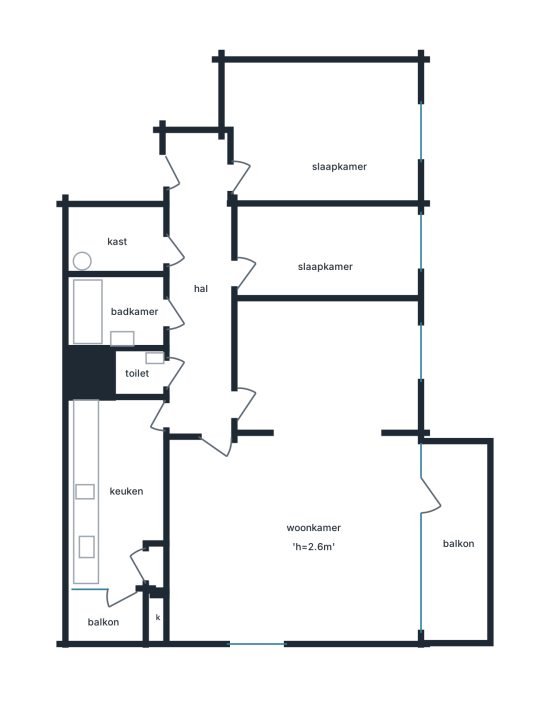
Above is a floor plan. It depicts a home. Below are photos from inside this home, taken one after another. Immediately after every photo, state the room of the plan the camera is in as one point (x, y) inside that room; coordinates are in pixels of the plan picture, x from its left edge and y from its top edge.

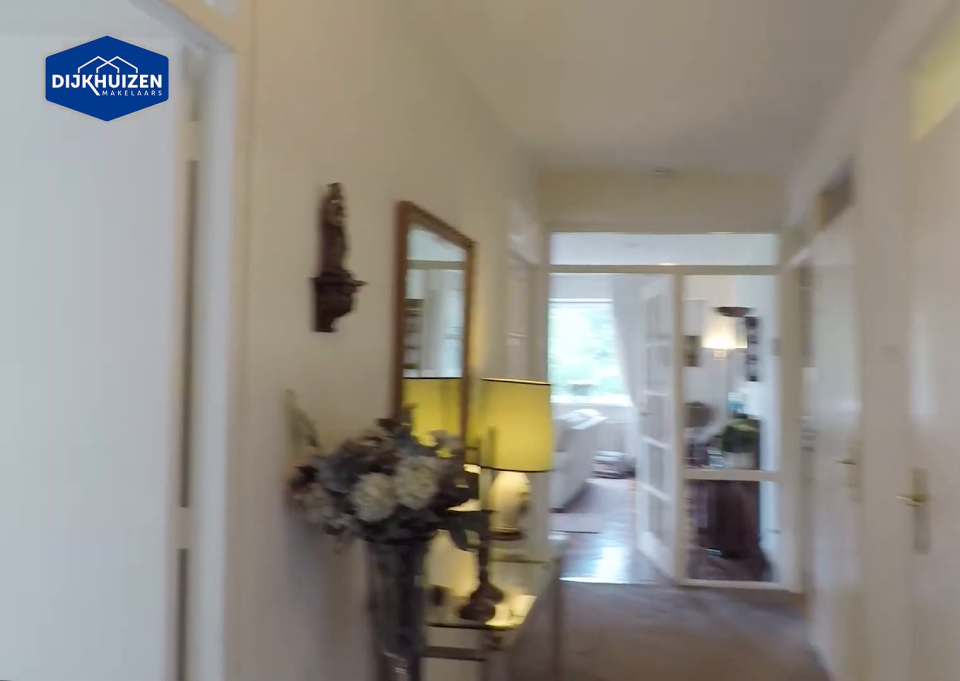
(200, 289)
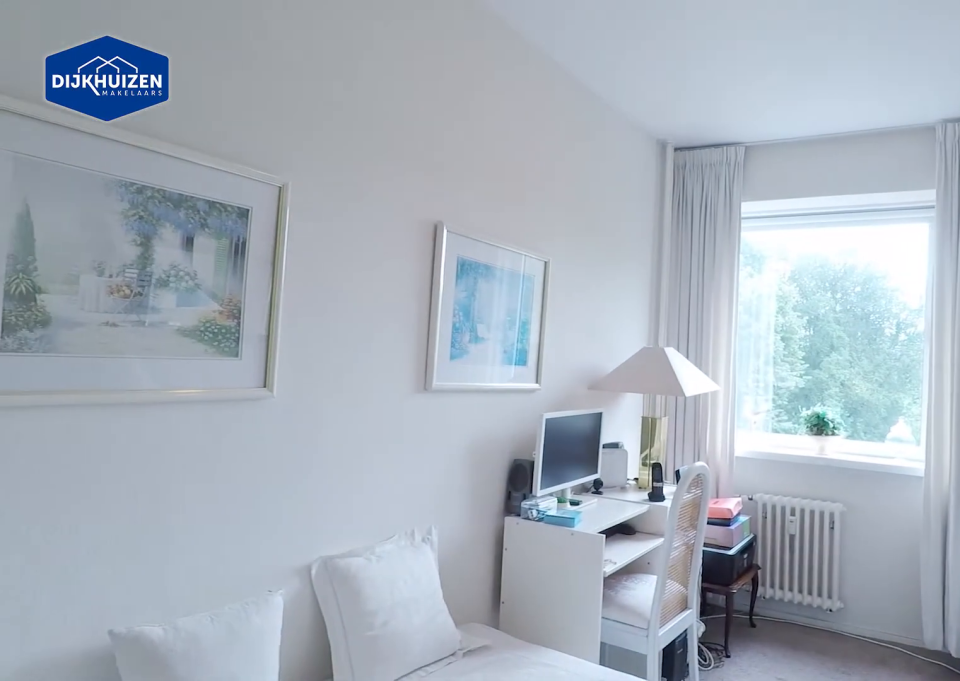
(326, 254)
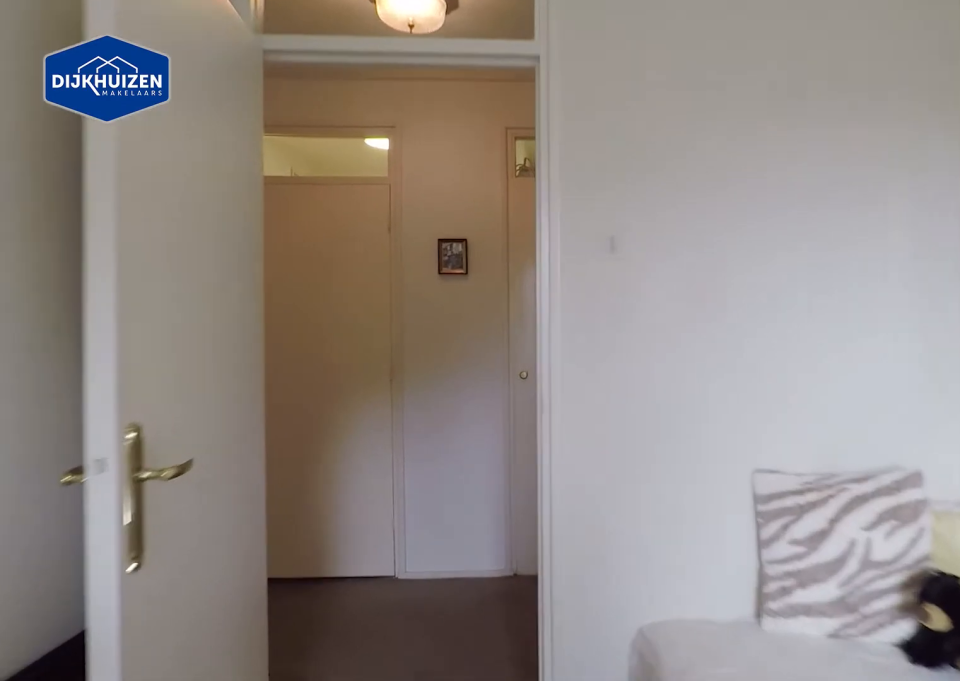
(326, 254)
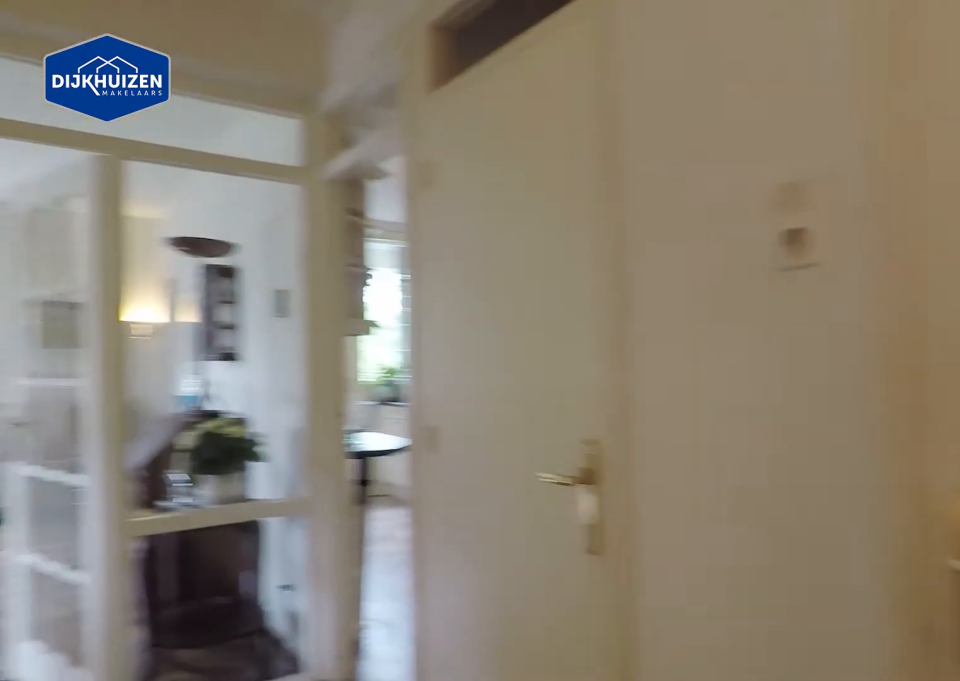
(200, 289)
